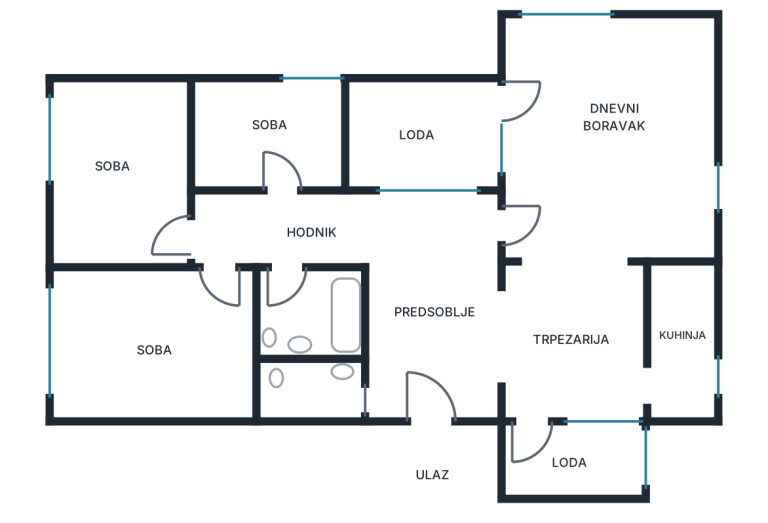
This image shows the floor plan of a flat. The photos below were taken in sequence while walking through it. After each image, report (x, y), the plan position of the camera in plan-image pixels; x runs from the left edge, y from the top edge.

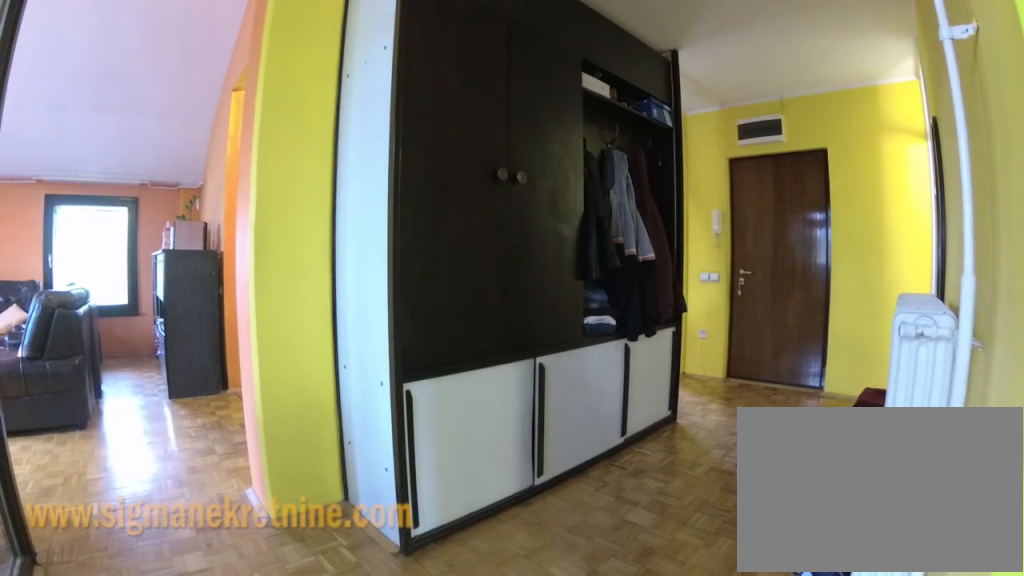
(381, 208)
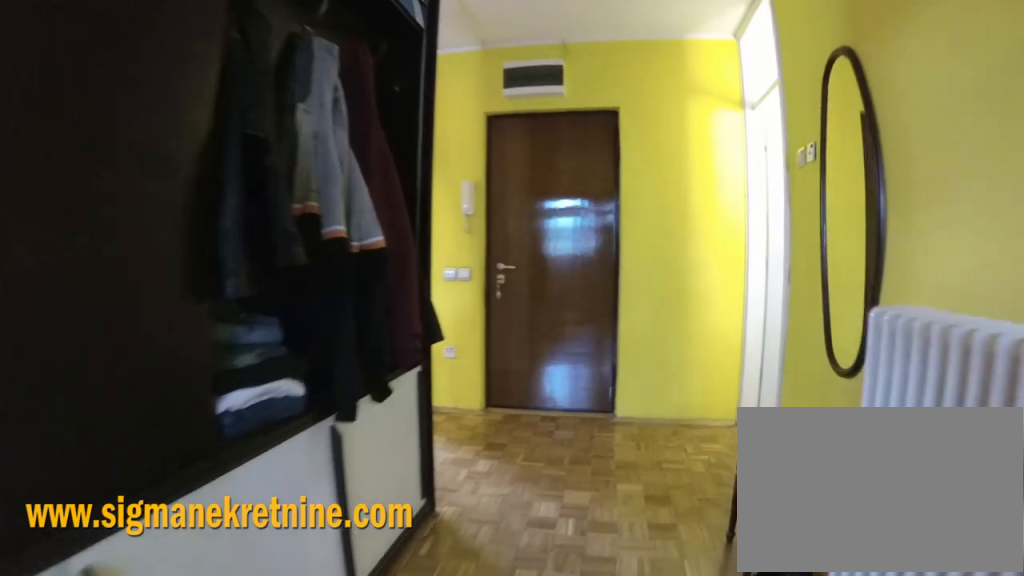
(428, 242)
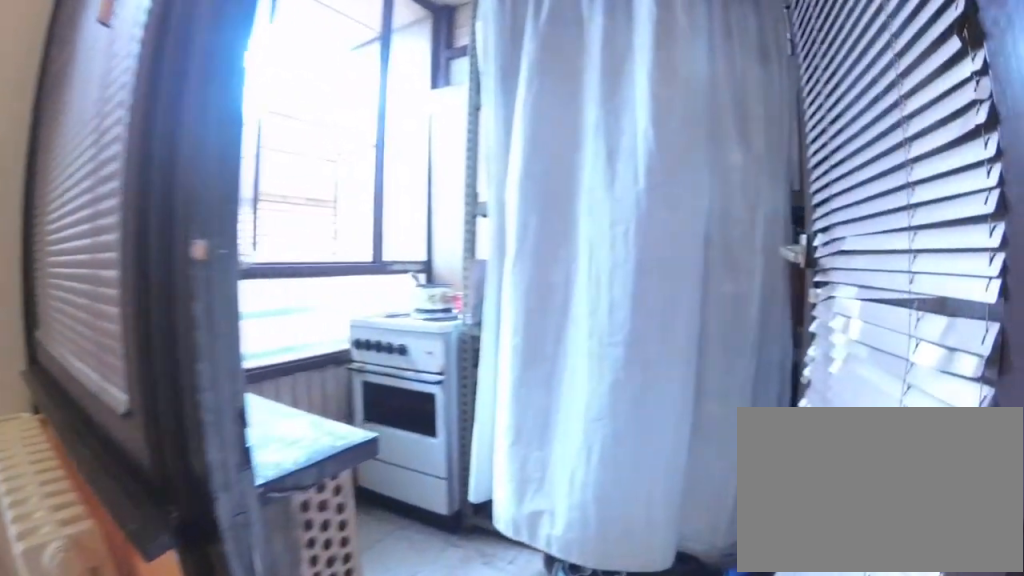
(514, 383)
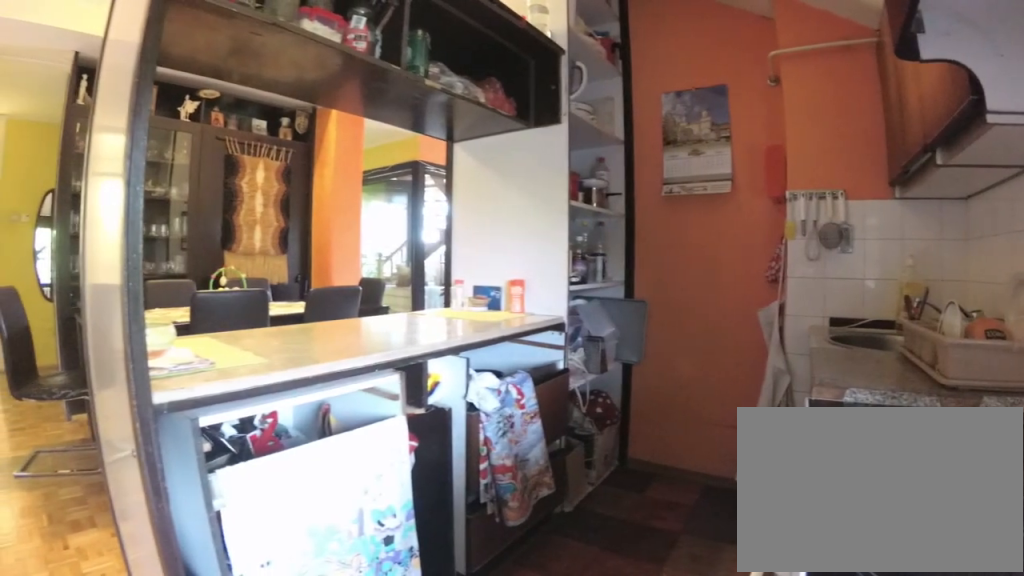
(686, 415)
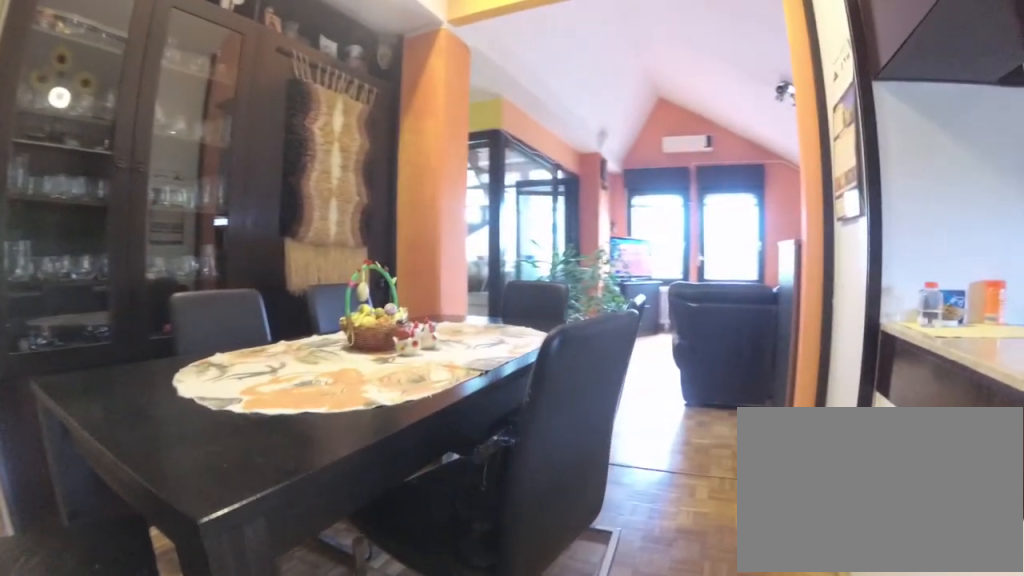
(641, 410)
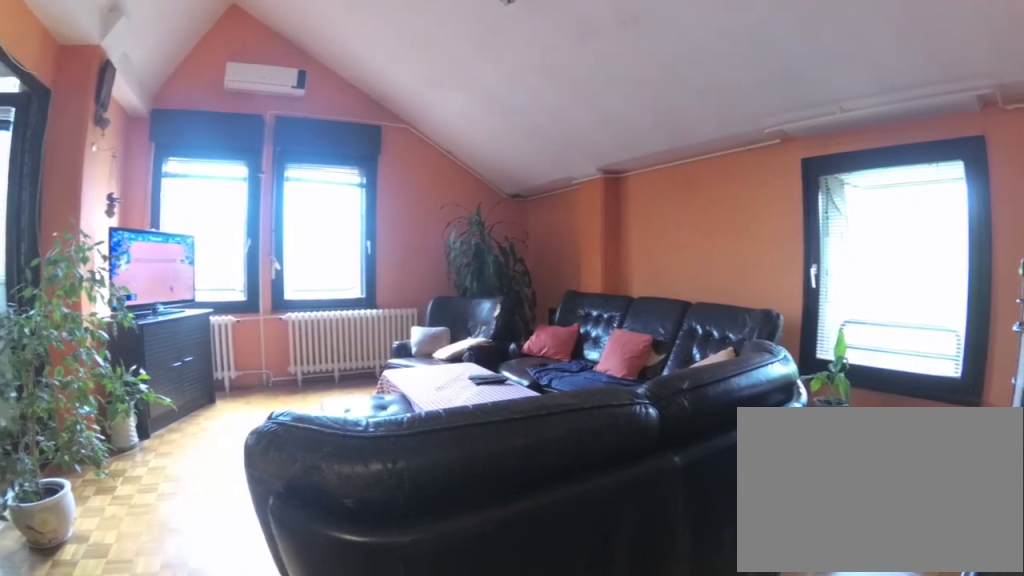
(605, 264)
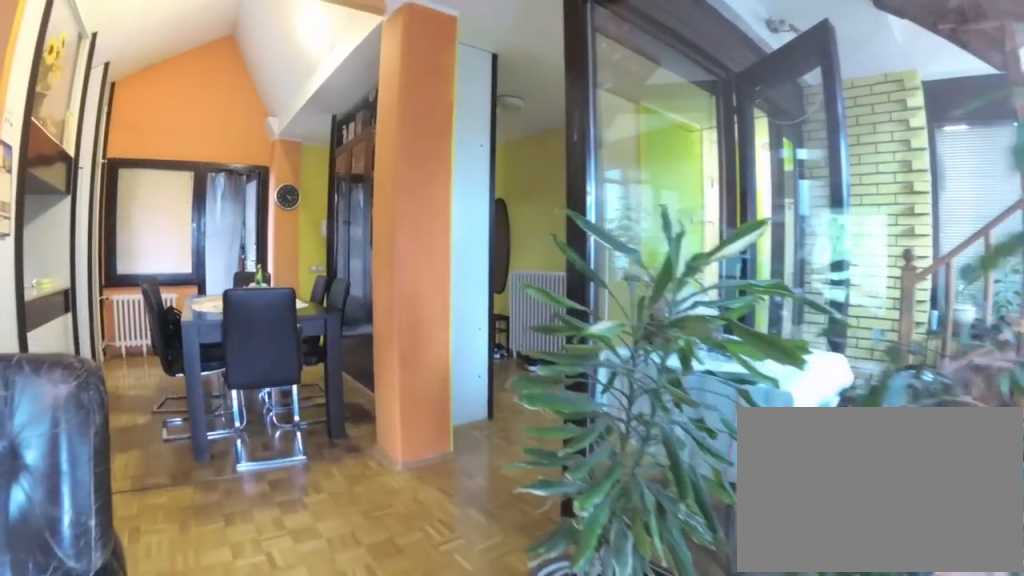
(573, 136)
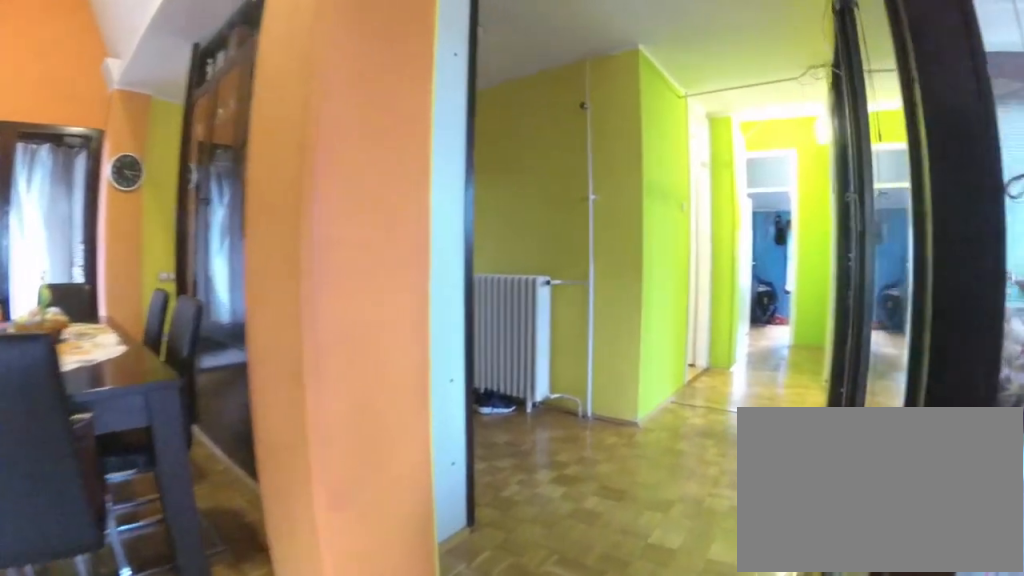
(559, 194)
